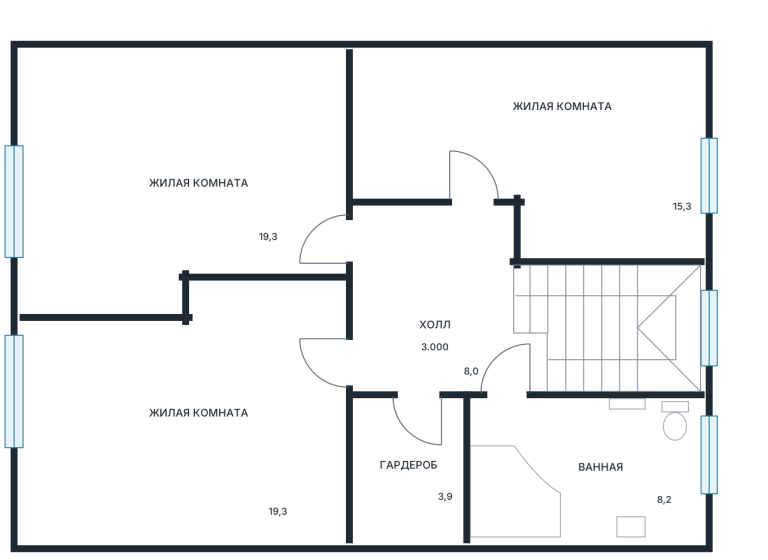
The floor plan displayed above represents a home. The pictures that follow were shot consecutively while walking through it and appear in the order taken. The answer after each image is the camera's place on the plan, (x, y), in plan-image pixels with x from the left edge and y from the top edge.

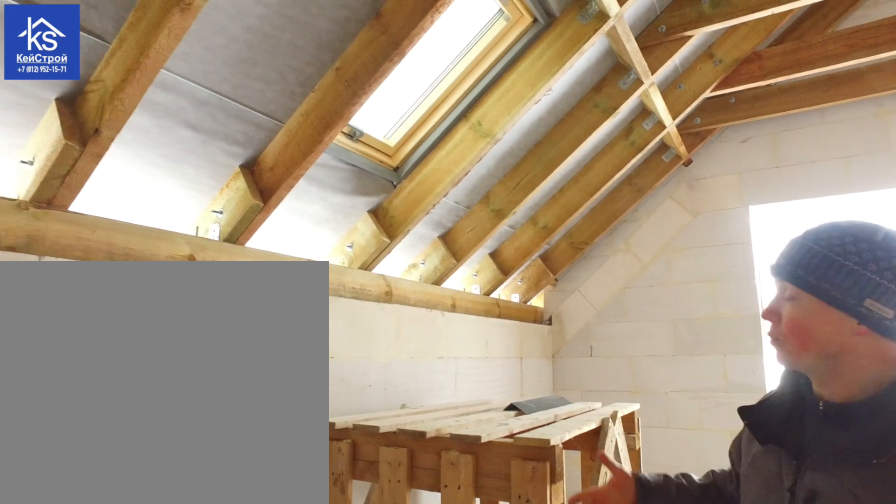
(492, 176)
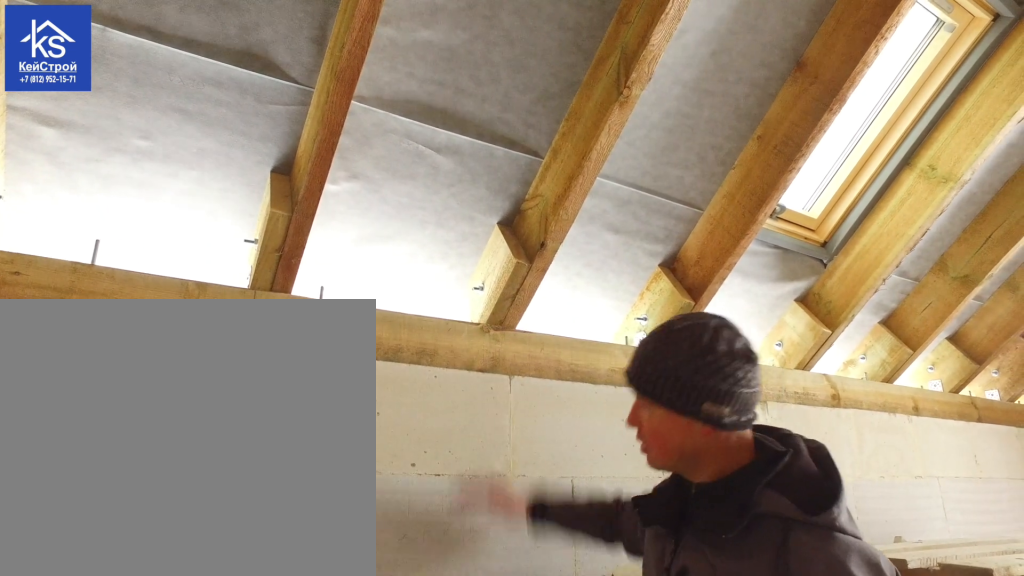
(532, 130)
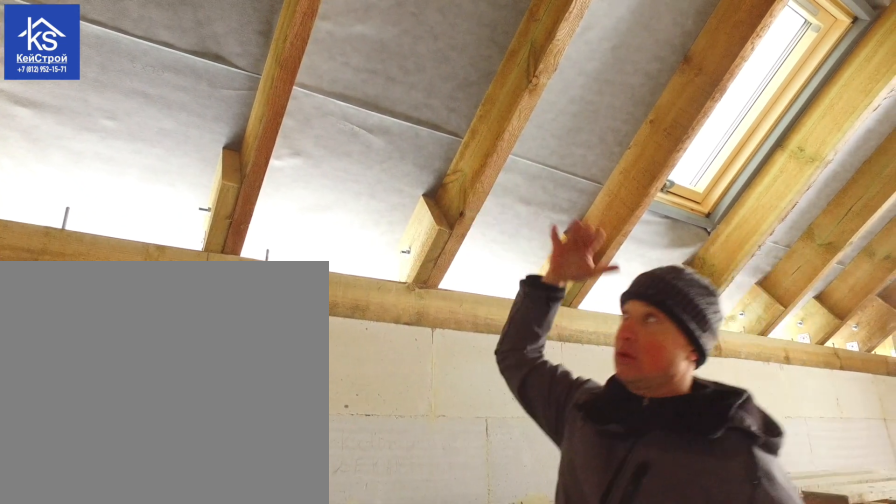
(535, 130)
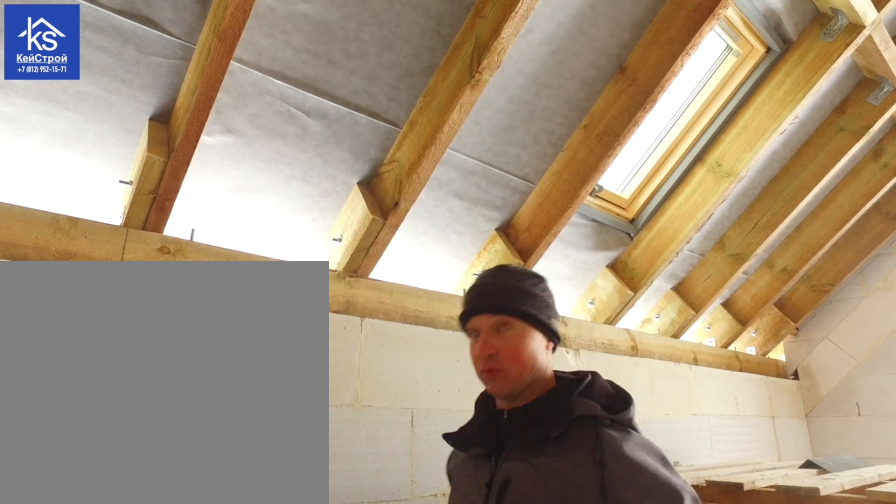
(533, 130)
